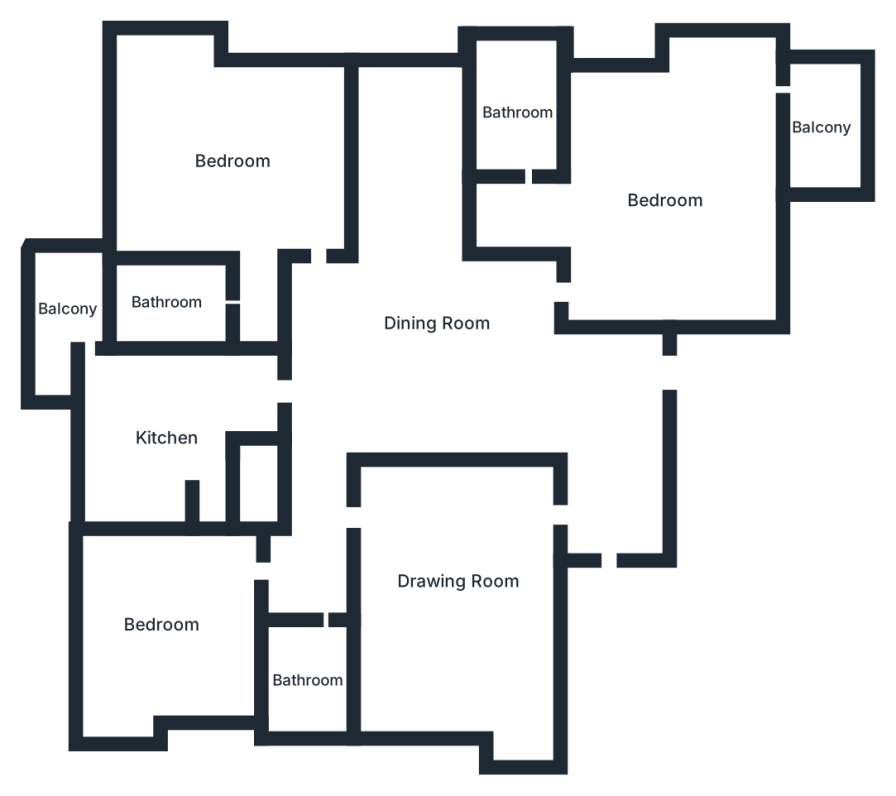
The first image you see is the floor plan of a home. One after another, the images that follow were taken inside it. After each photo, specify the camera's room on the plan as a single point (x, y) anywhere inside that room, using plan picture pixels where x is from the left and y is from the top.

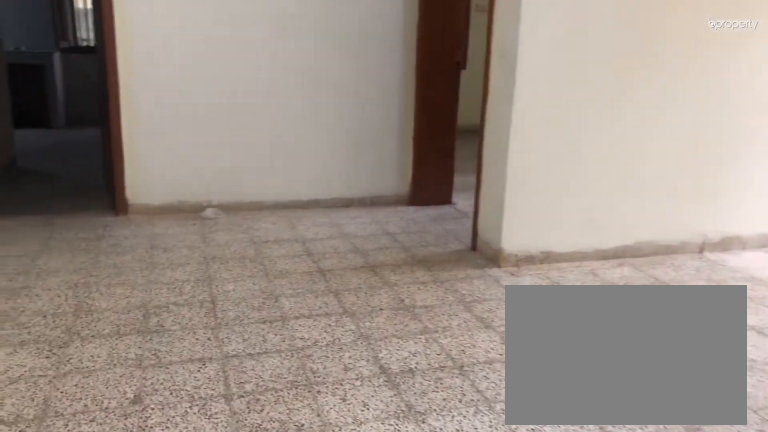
(429, 320)
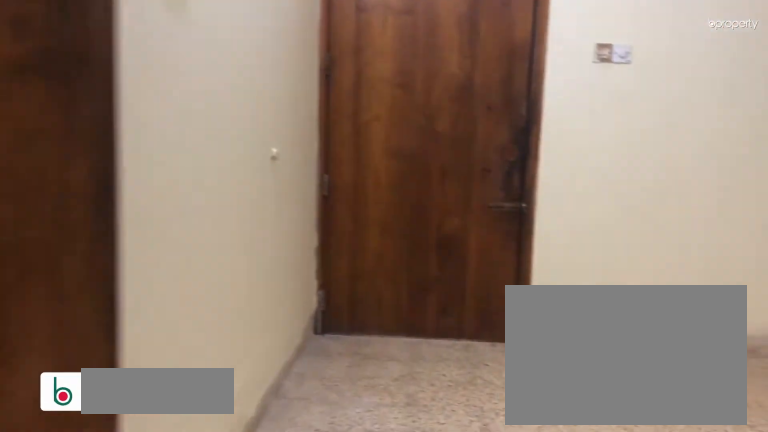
(459, 582)
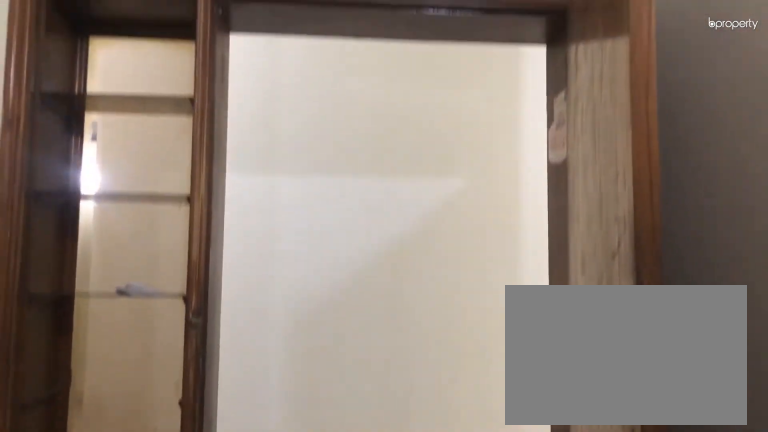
(459, 582)
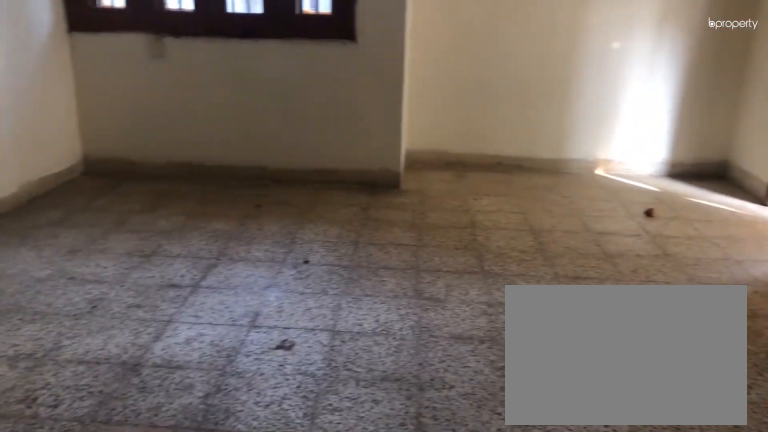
(662, 203)
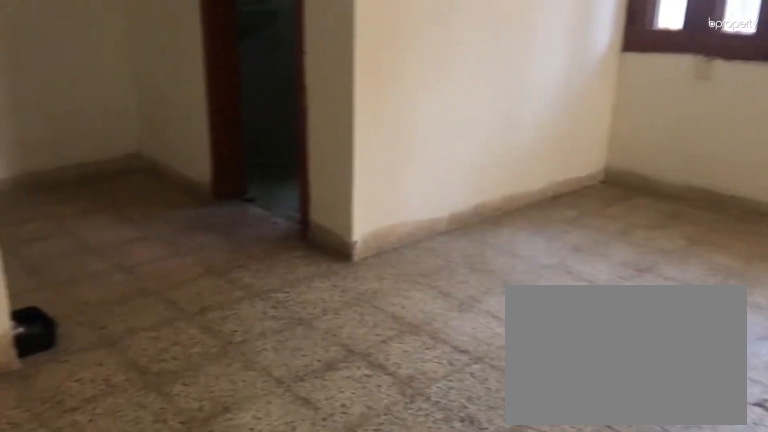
(662, 203)
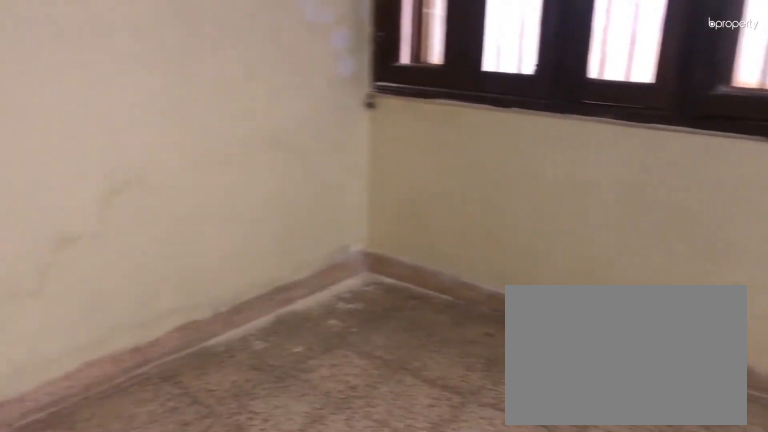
(167, 623)
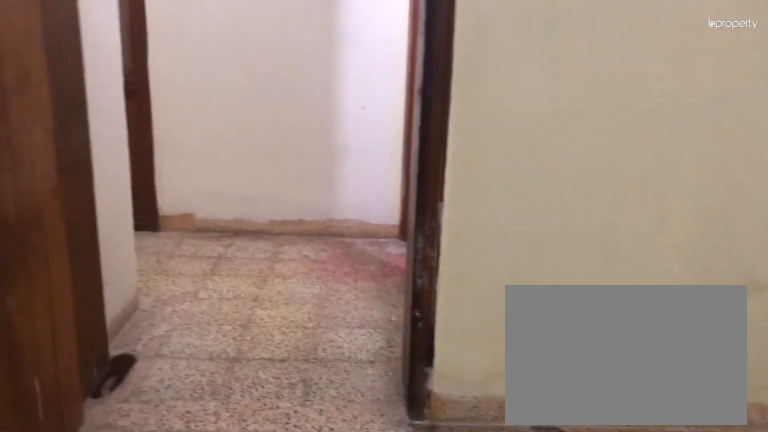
(167, 623)
